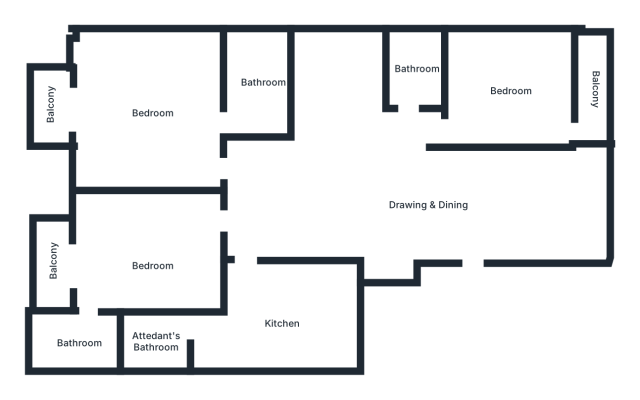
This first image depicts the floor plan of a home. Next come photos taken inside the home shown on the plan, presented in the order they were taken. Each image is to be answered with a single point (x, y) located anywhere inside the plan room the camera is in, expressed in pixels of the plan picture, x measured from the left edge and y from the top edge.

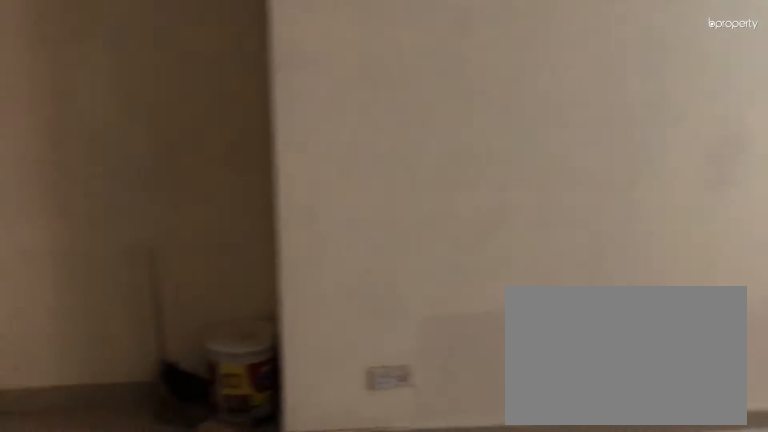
(338, 190)
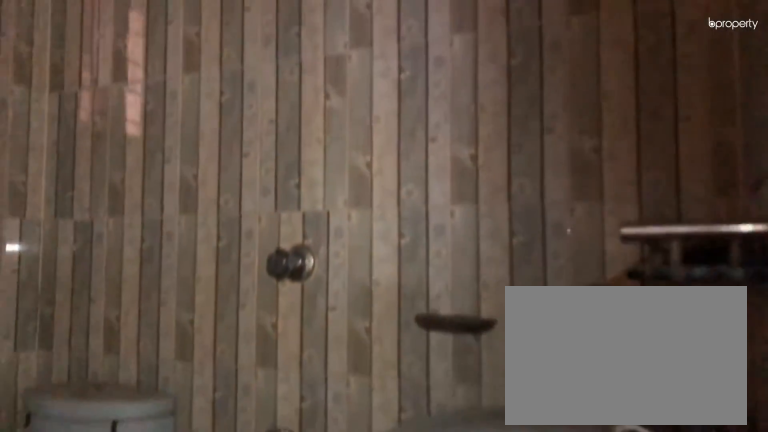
(416, 70)
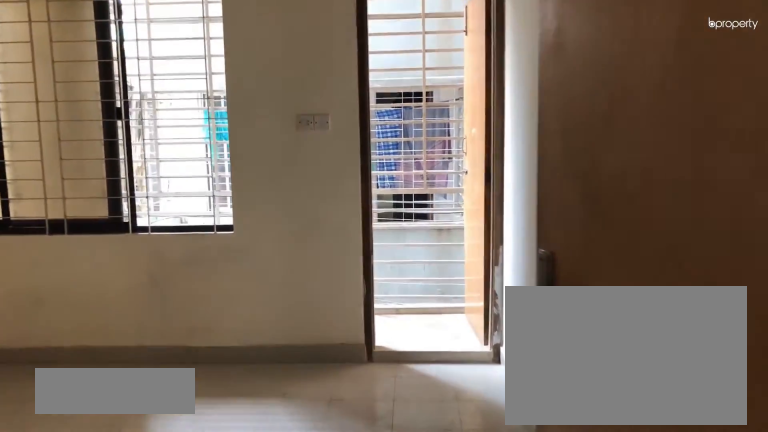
(508, 95)
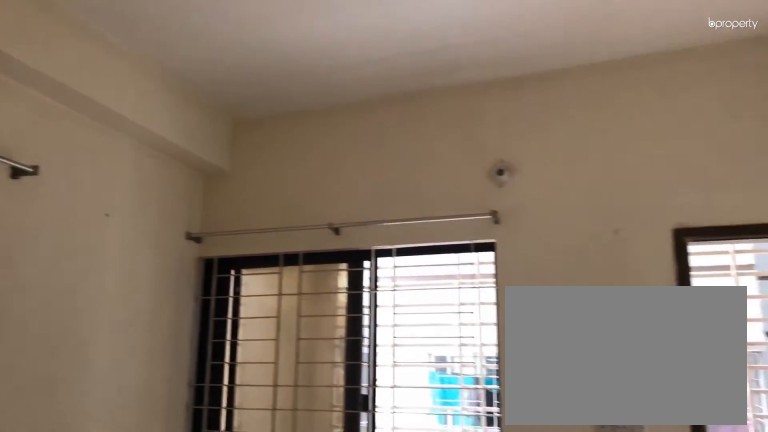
(508, 95)
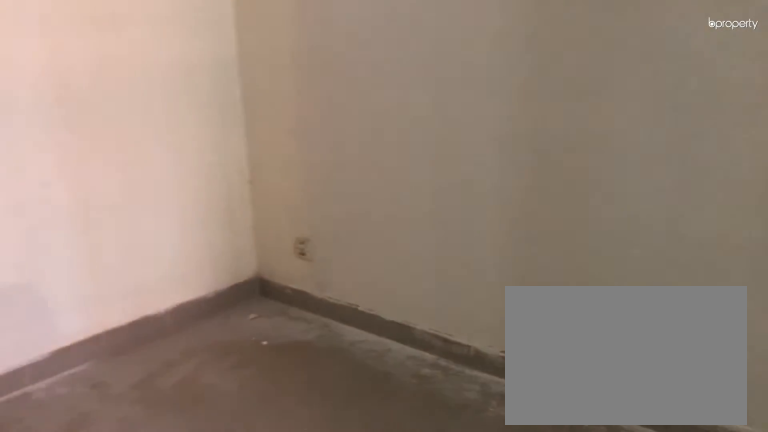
(153, 266)
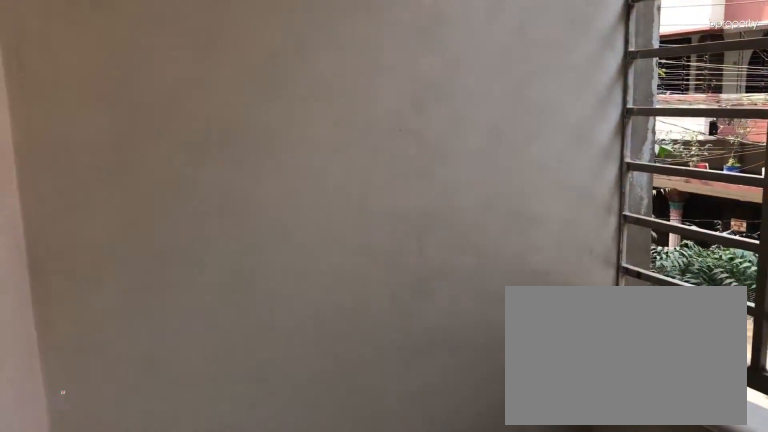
(57, 265)
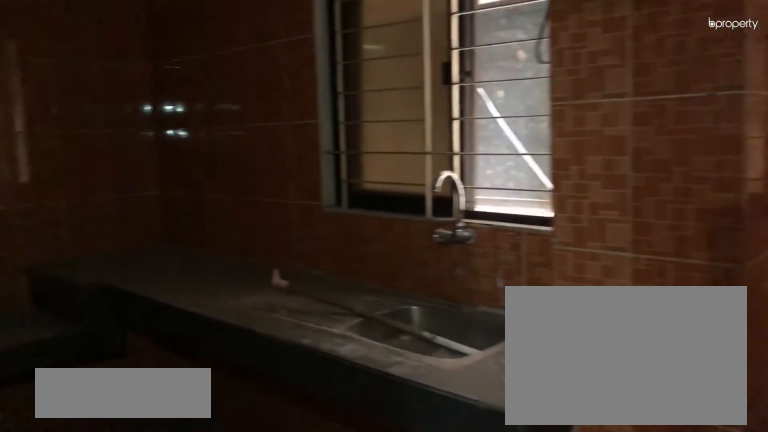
(282, 321)
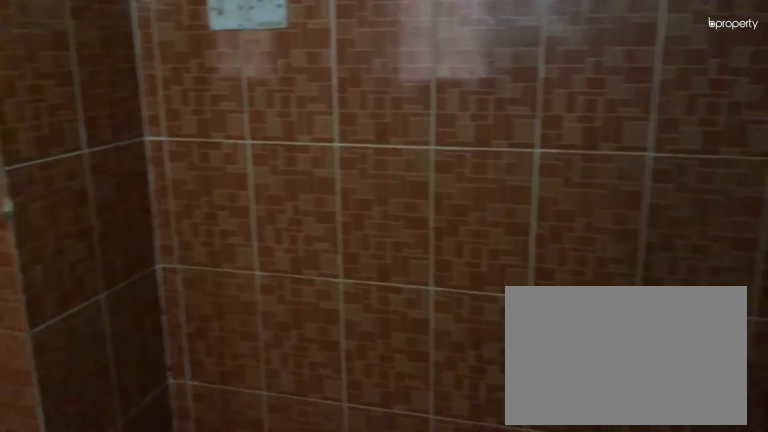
(282, 321)
